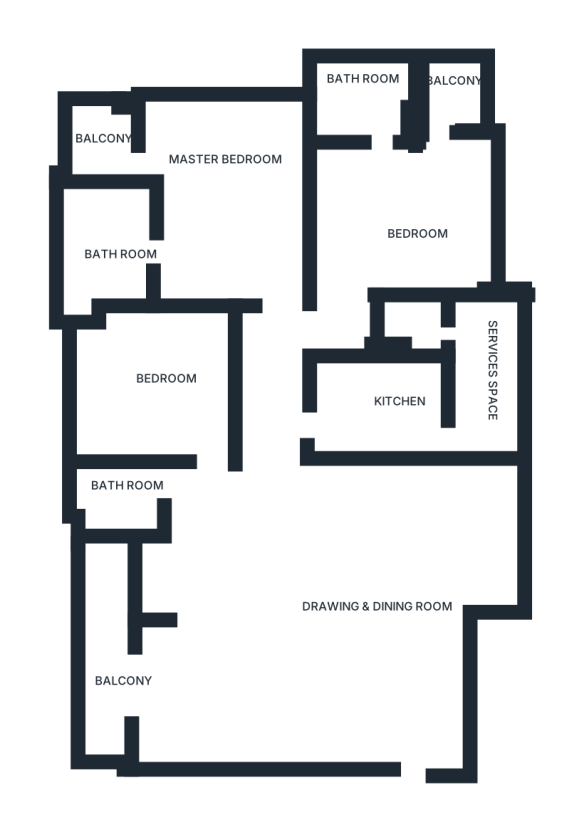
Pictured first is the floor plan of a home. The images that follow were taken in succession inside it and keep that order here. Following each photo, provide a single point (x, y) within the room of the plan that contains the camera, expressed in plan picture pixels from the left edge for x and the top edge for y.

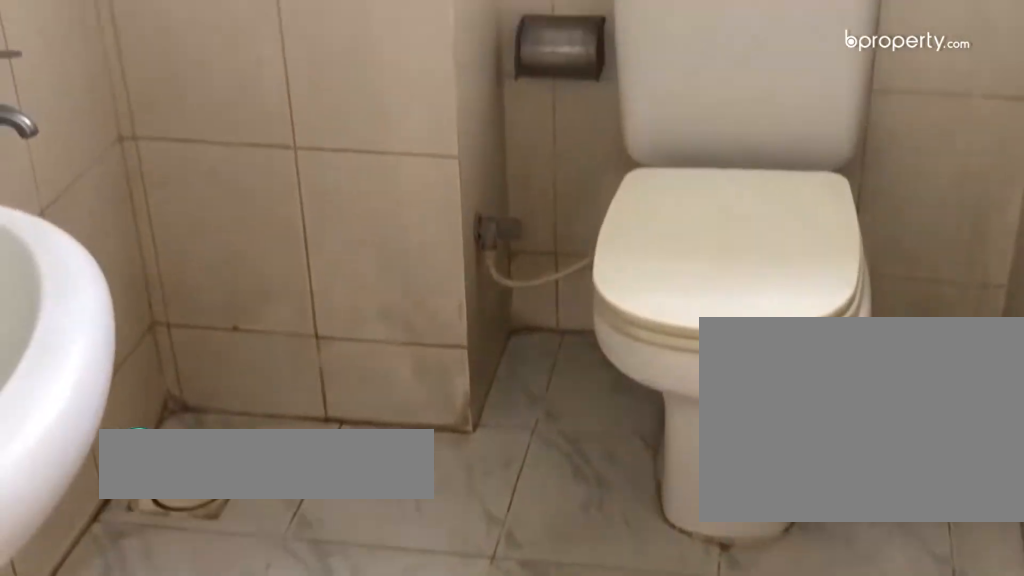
(136, 500)
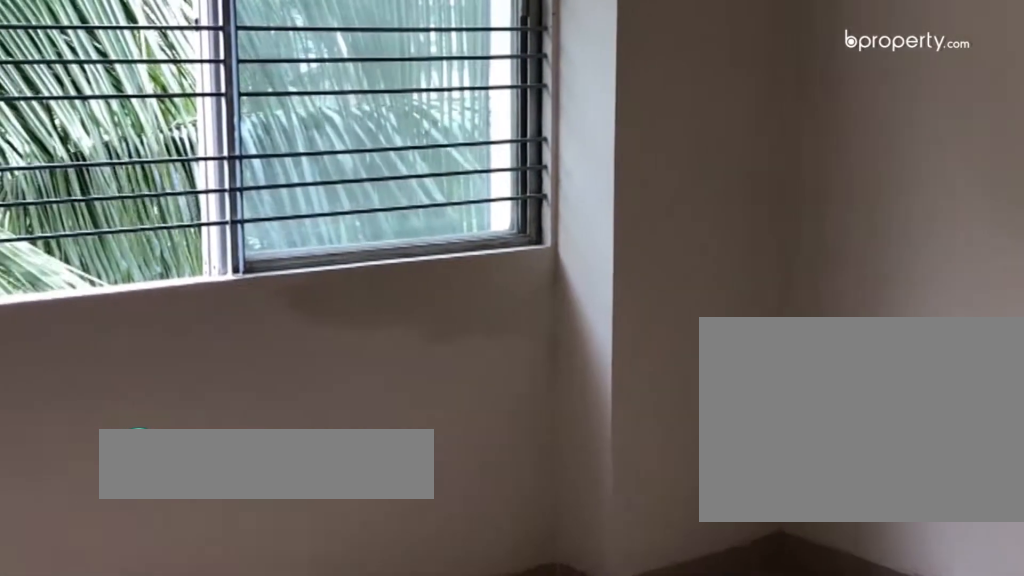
(173, 405)
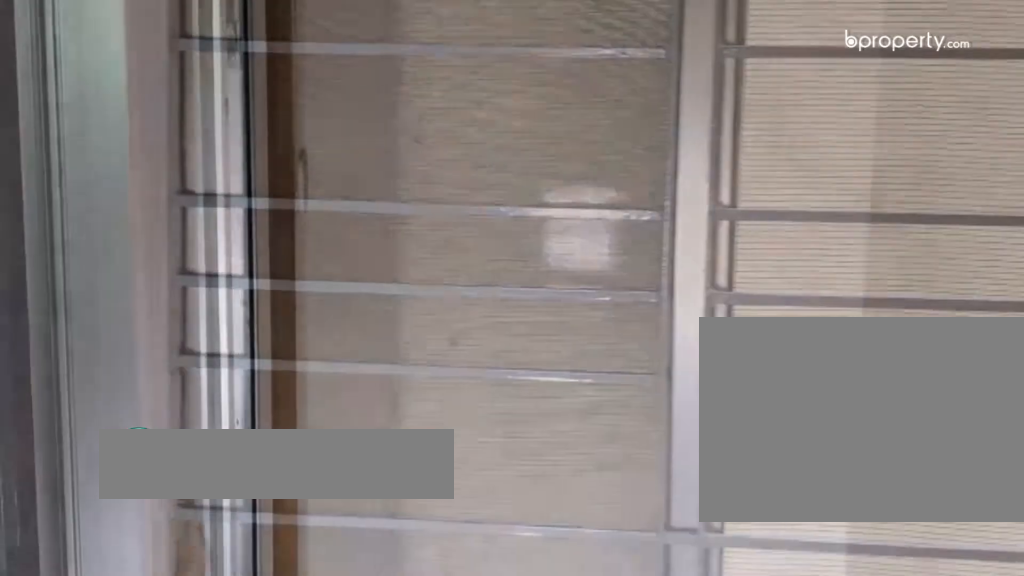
(495, 358)
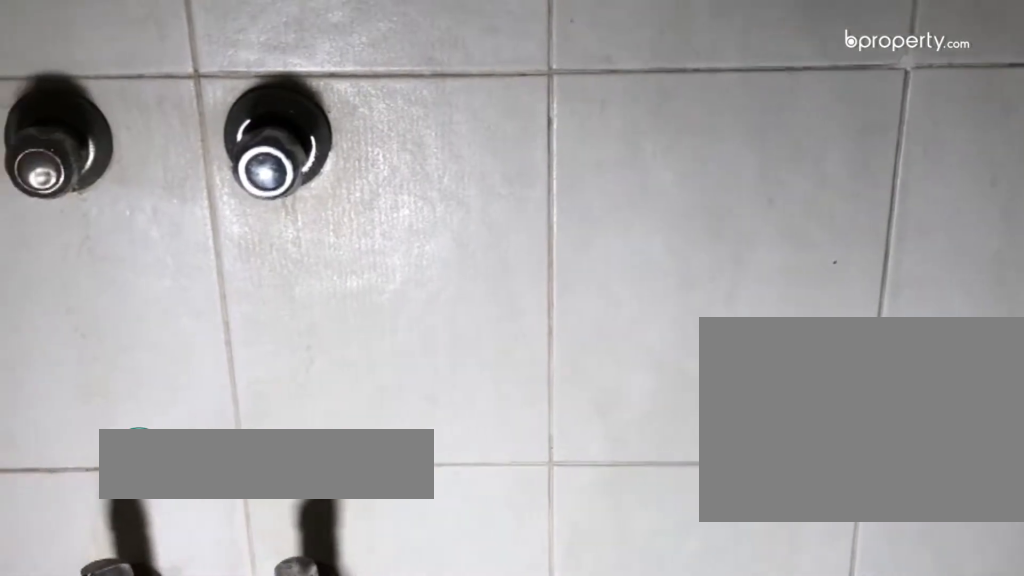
(378, 119)
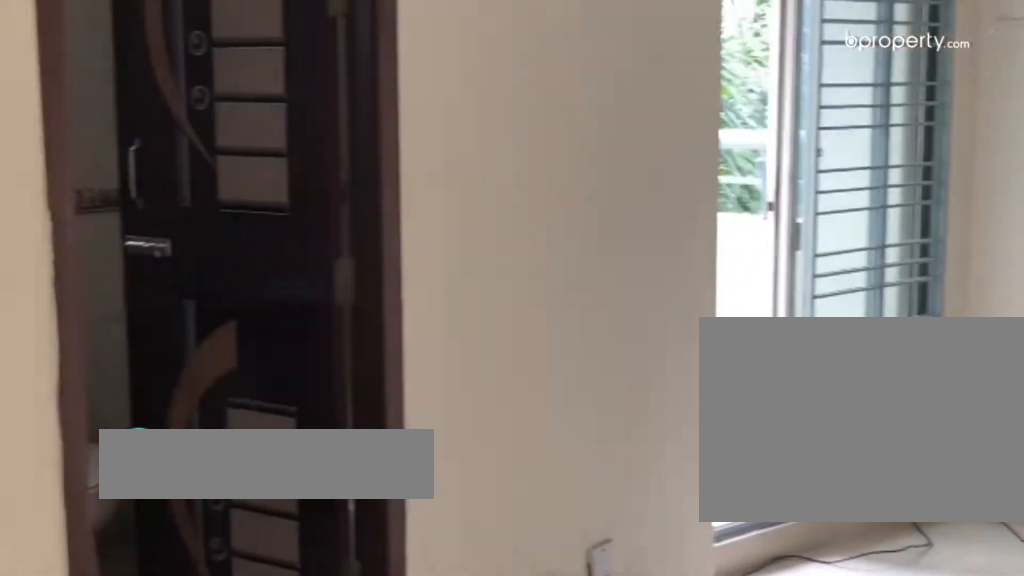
(232, 223)
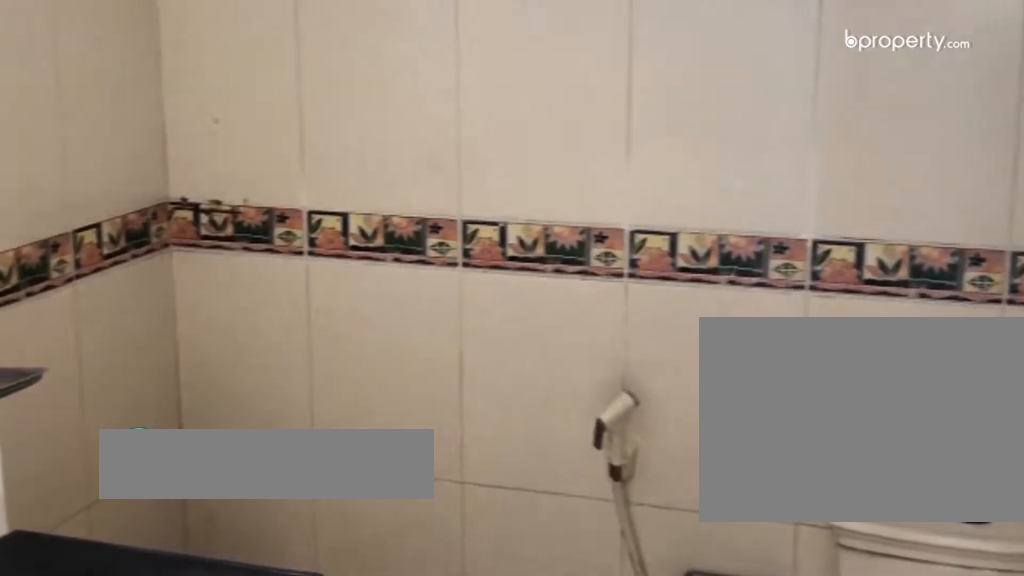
(121, 245)
